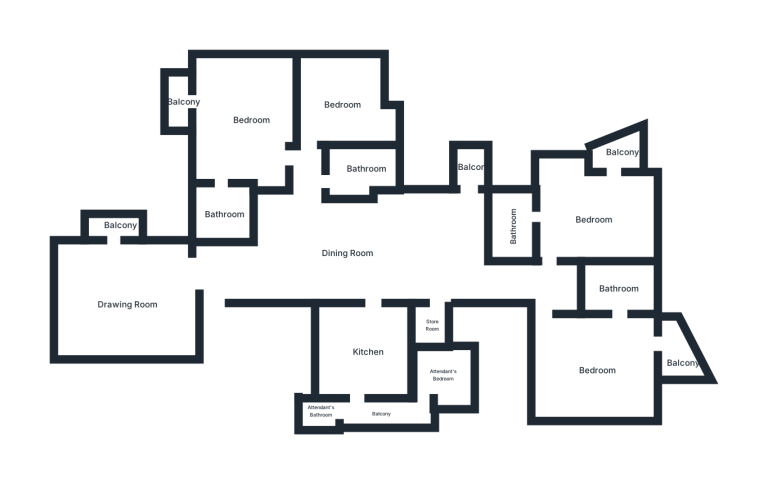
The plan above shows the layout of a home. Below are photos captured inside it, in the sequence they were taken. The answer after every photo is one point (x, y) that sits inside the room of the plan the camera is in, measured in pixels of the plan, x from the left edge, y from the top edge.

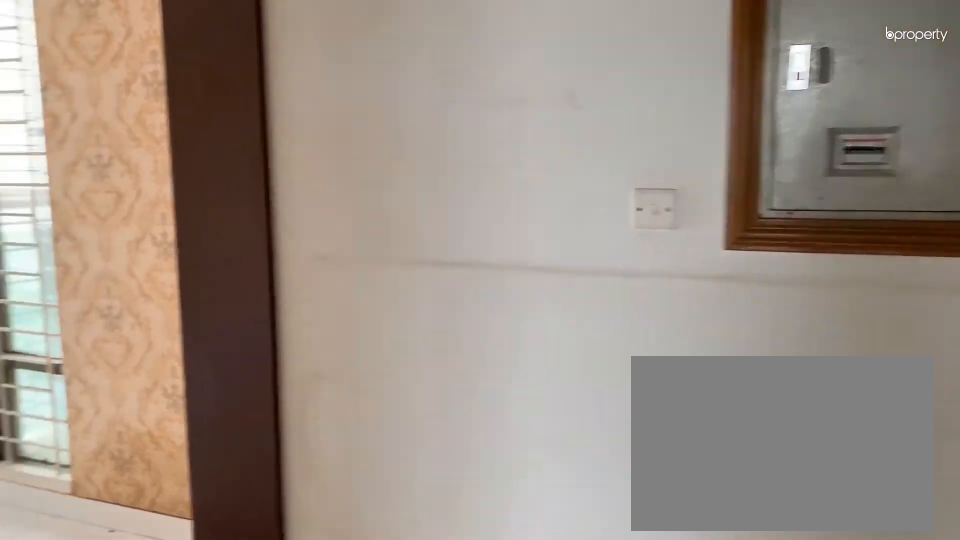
(216, 285)
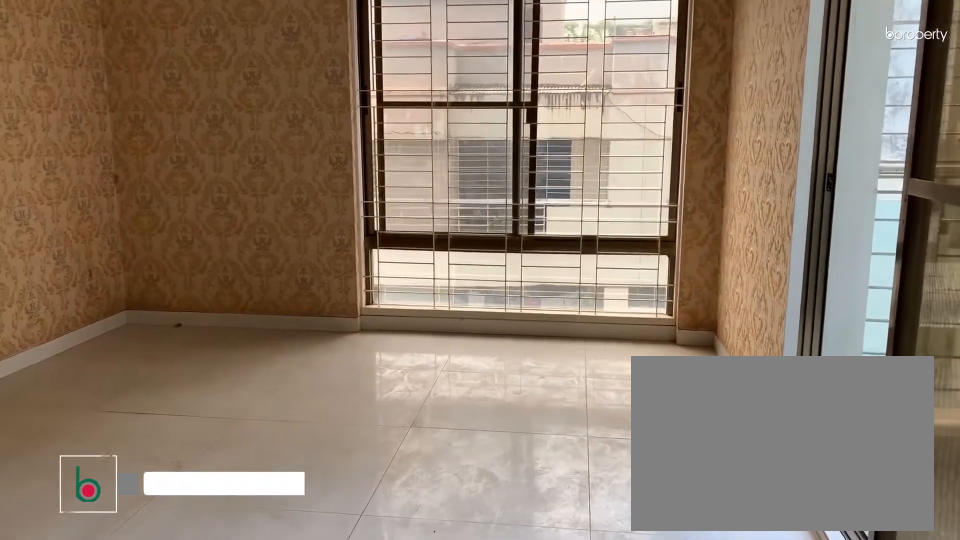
(124, 309)
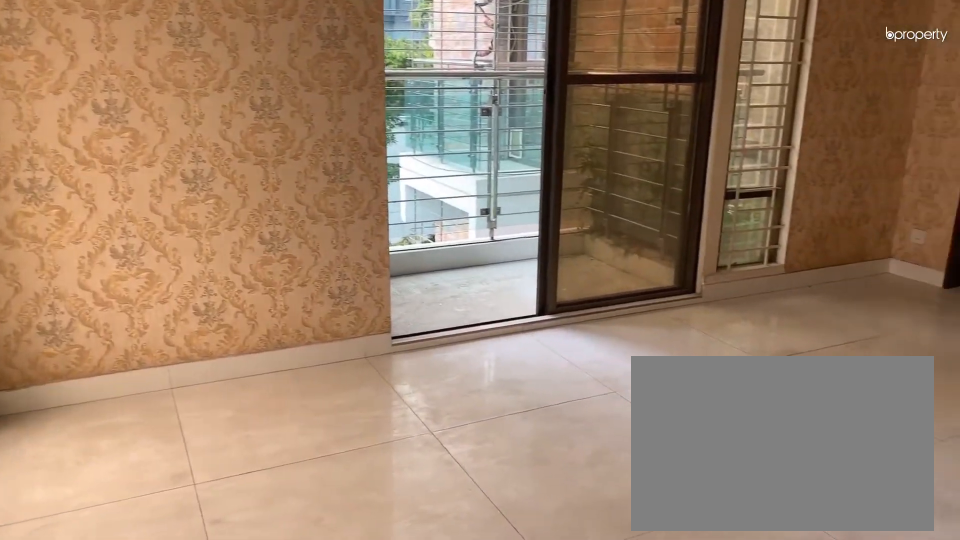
(124, 309)
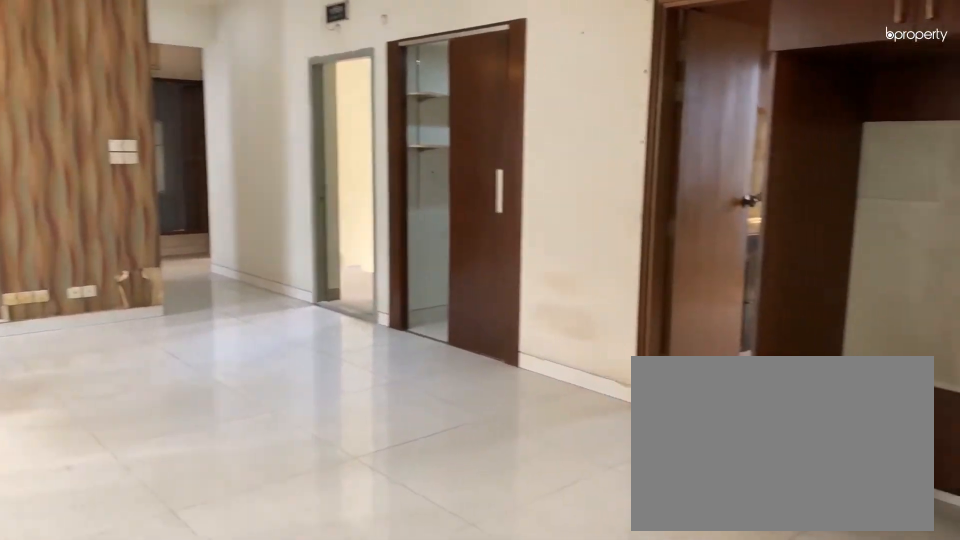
(347, 253)
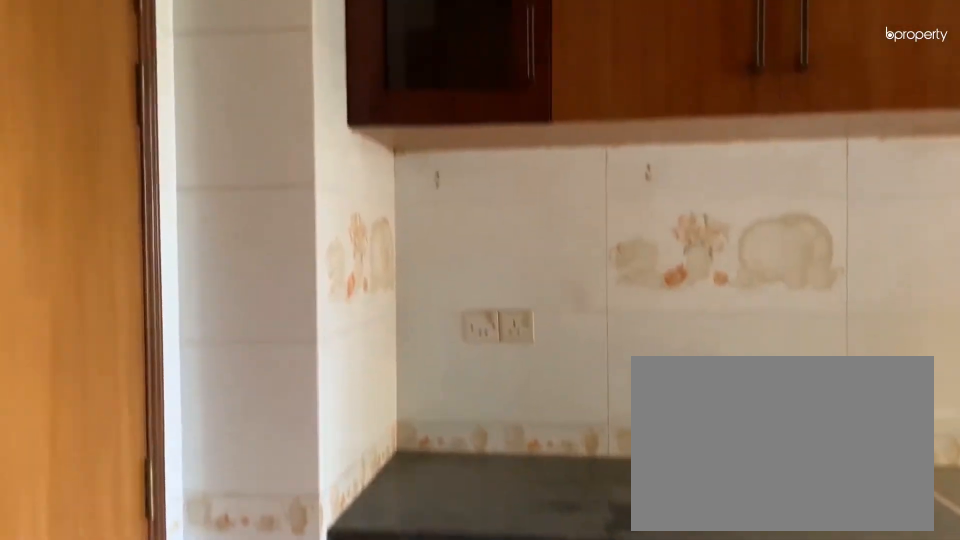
(371, 351)
